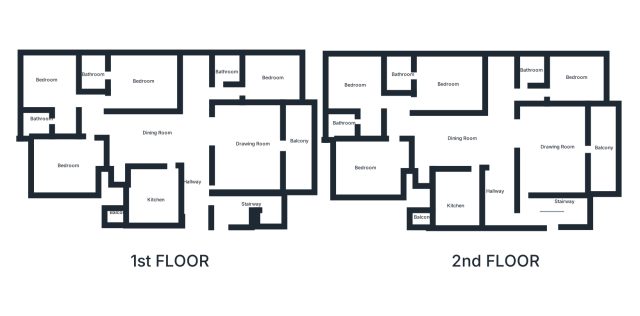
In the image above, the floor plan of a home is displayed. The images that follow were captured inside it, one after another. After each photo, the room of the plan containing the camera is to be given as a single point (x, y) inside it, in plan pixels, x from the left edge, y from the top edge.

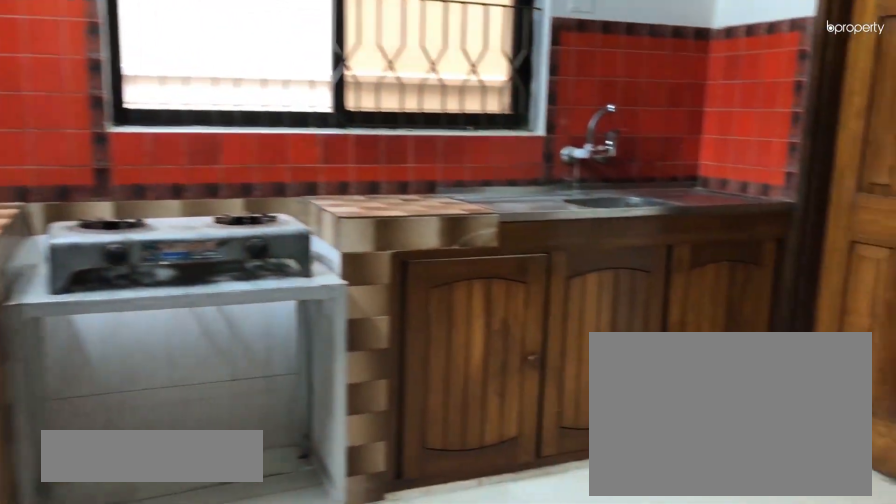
(154, 197)
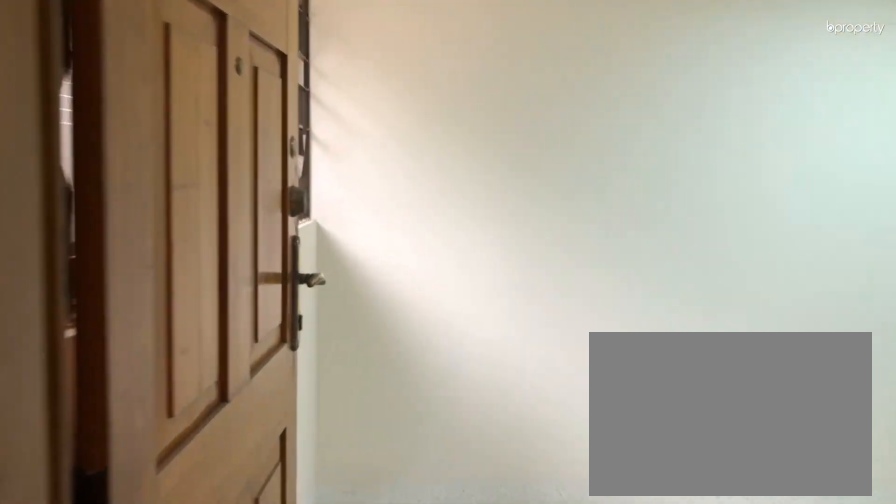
(541, 217)
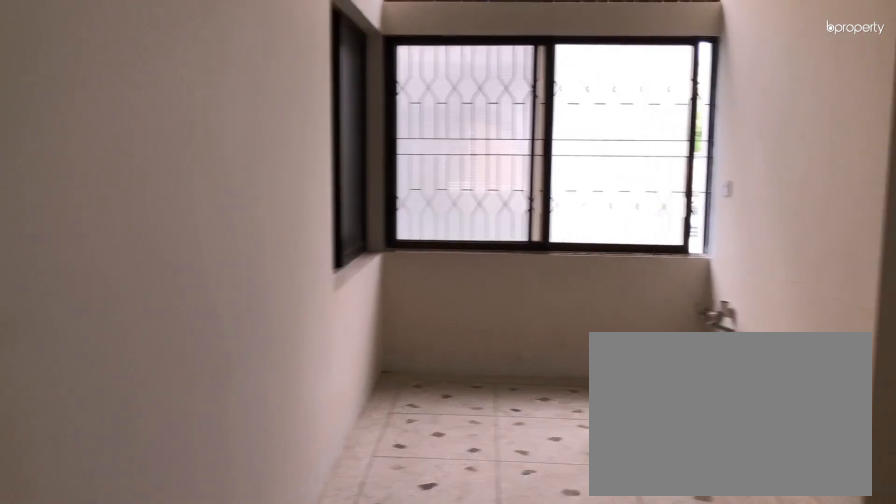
(485, 138)
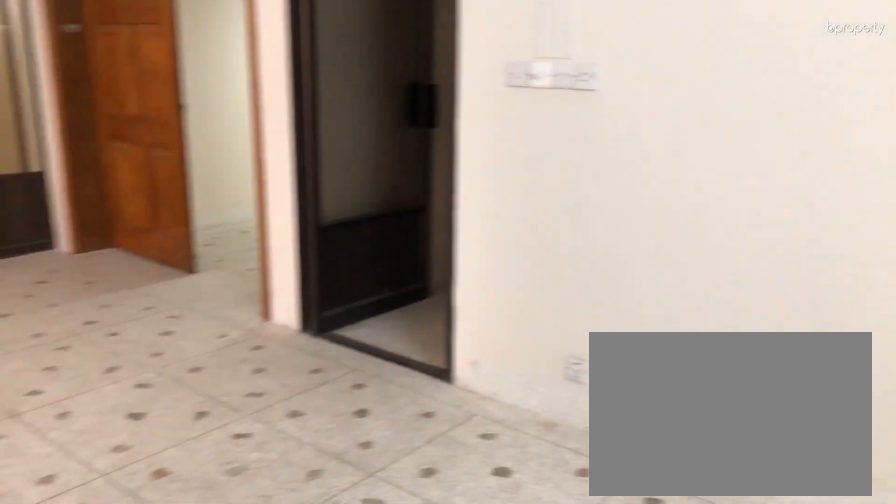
(448, 137)
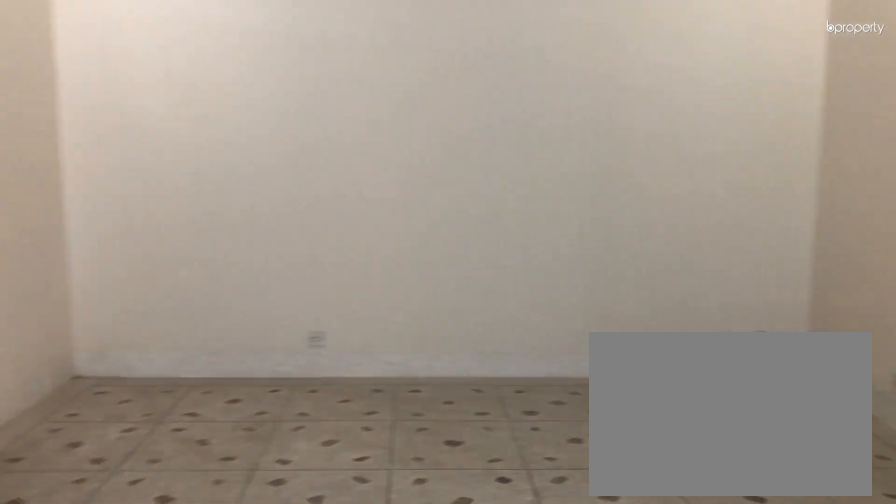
(558, 151)
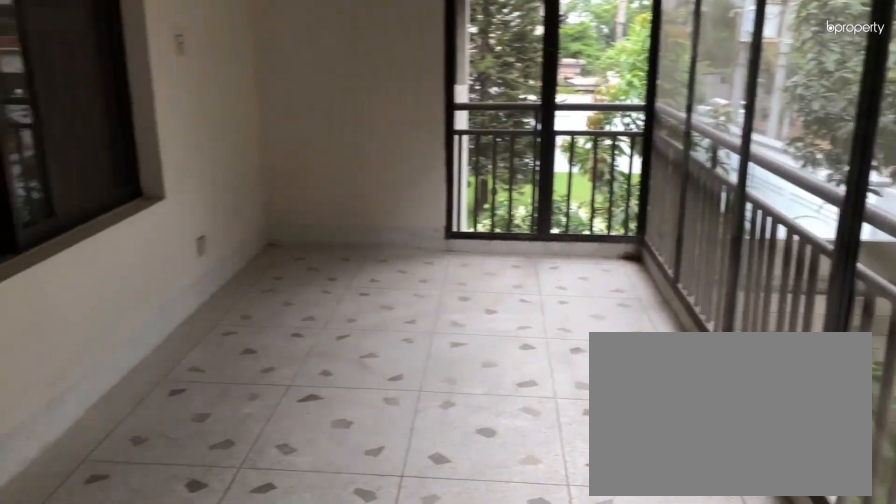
(600, 149)
